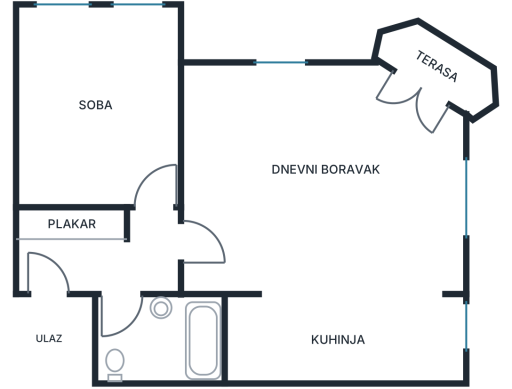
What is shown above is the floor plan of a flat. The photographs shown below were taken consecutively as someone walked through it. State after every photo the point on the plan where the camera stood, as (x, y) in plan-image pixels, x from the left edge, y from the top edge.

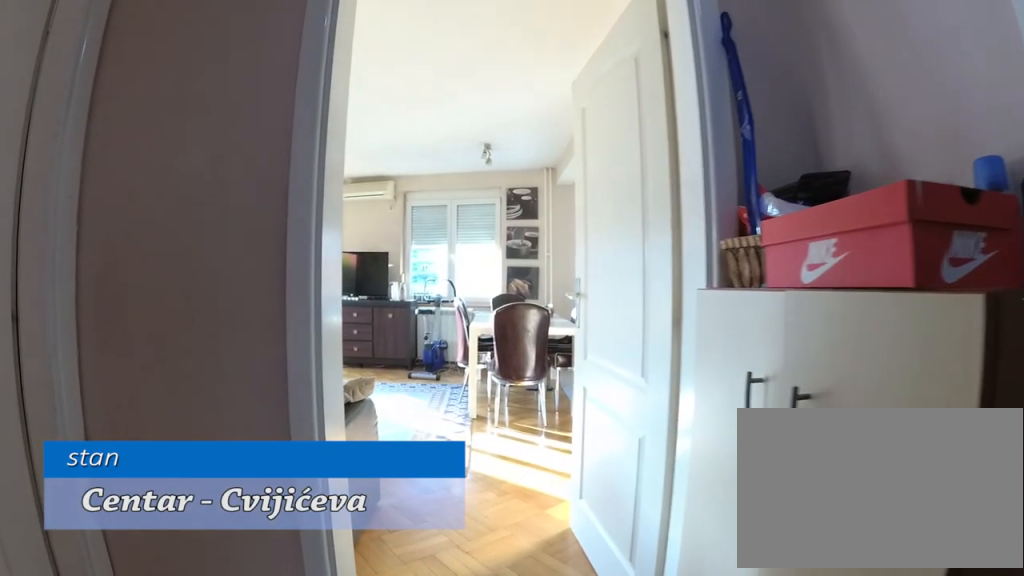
(128, 259)
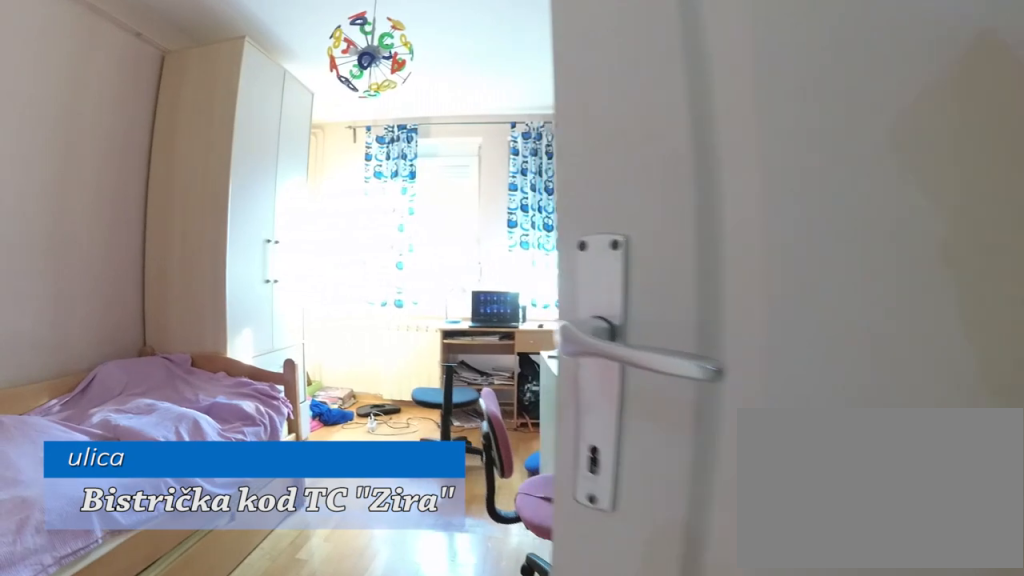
(148, 234)
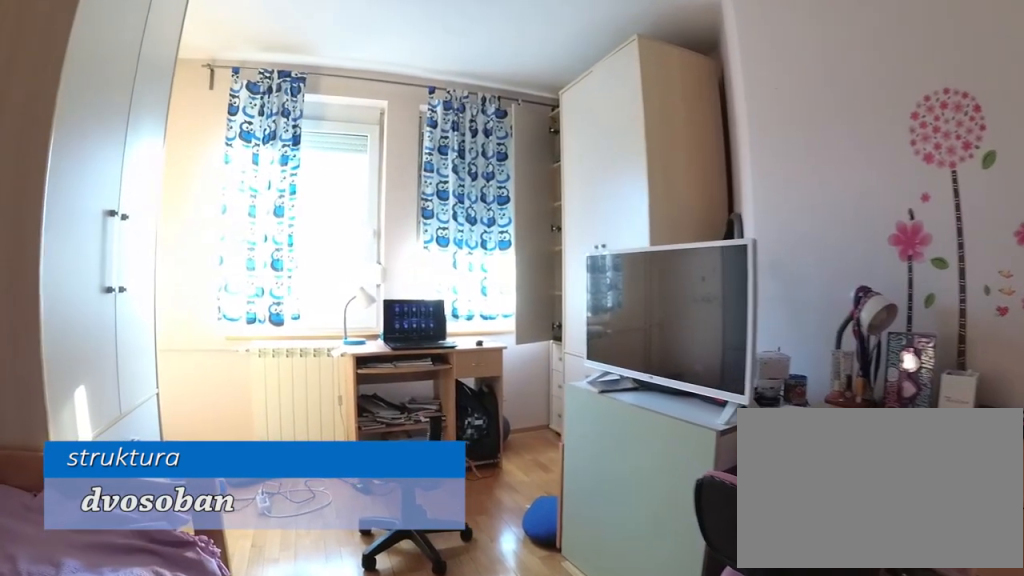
(79, 142)
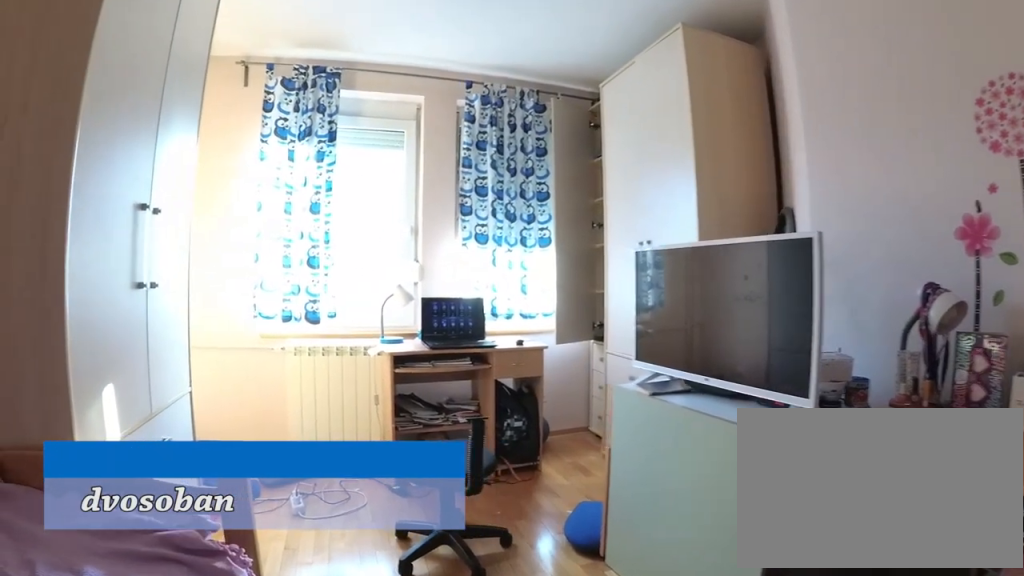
(80, 138)
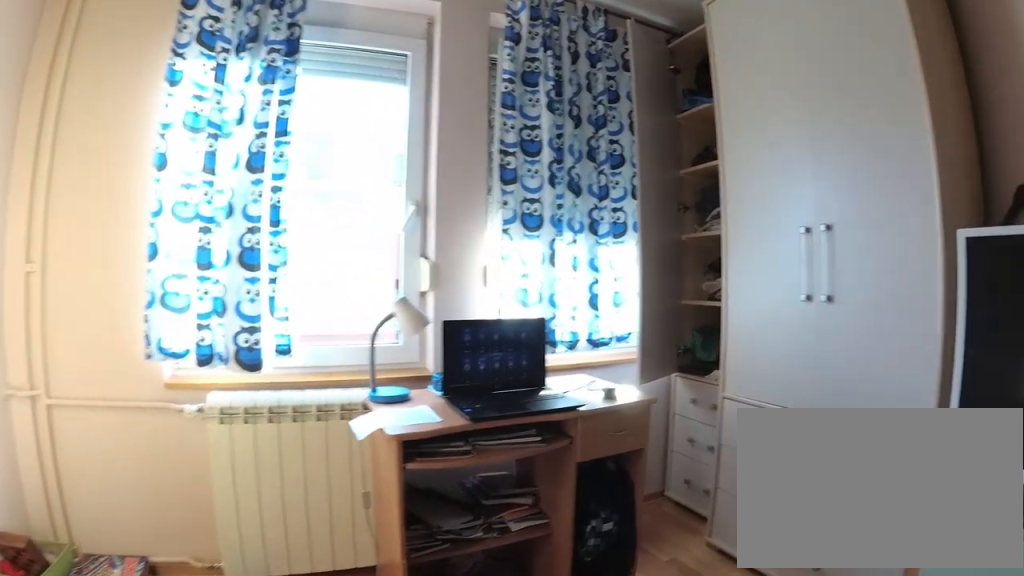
(84, 111)
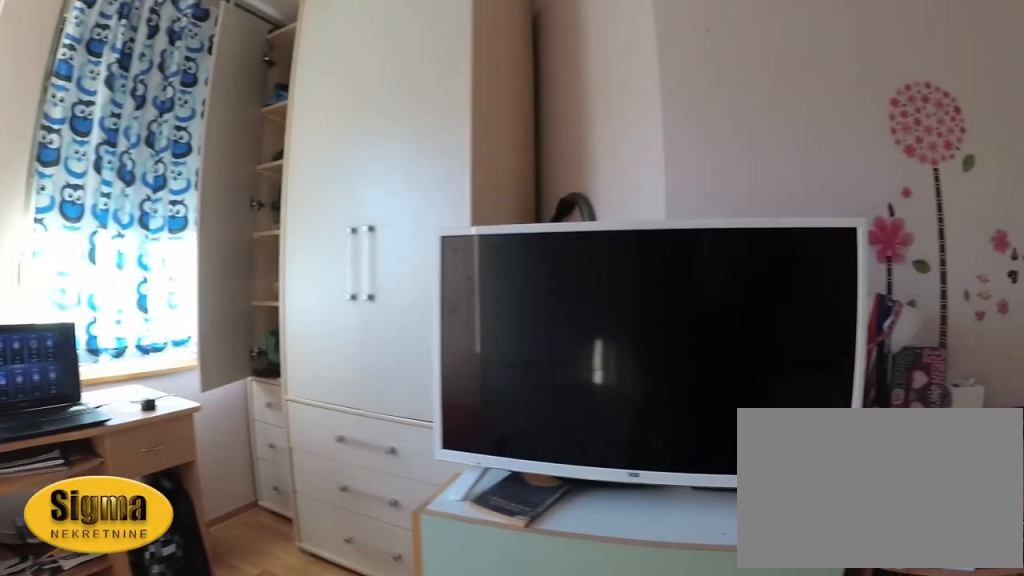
(78, 104)
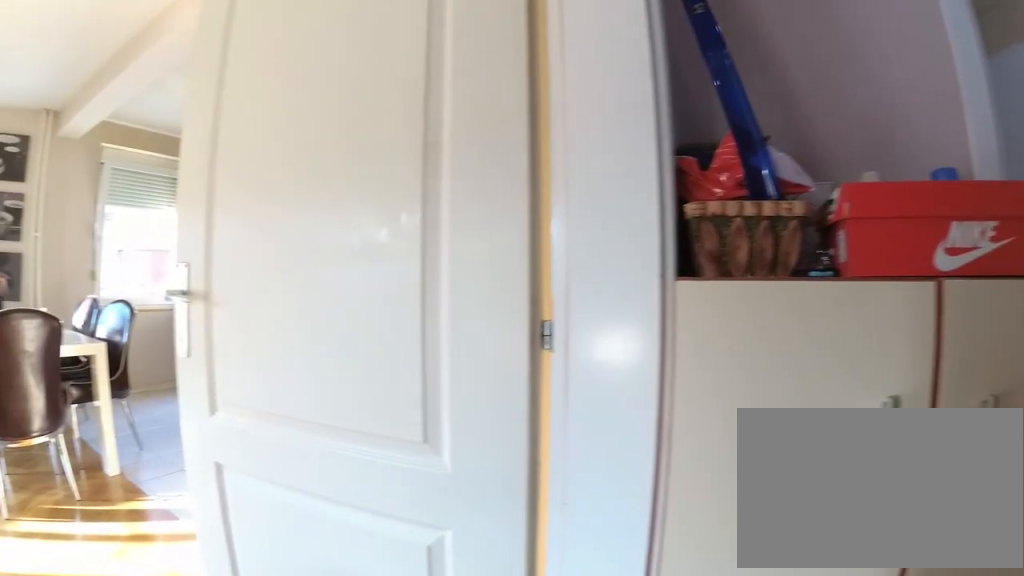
(150, 225)
